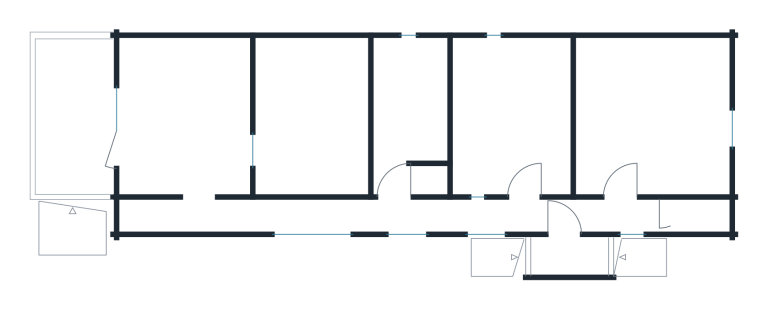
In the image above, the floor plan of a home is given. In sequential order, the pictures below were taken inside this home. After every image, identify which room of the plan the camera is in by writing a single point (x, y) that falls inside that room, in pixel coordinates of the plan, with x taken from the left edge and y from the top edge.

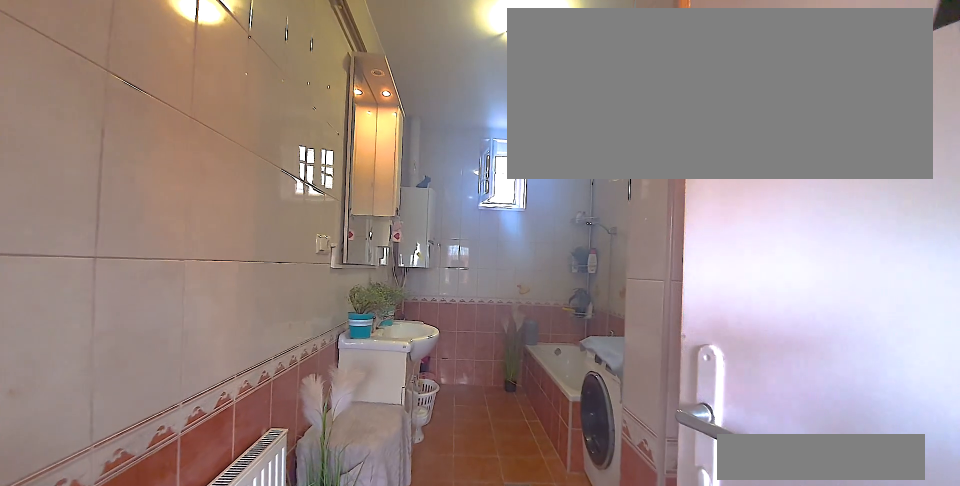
(411, 122)
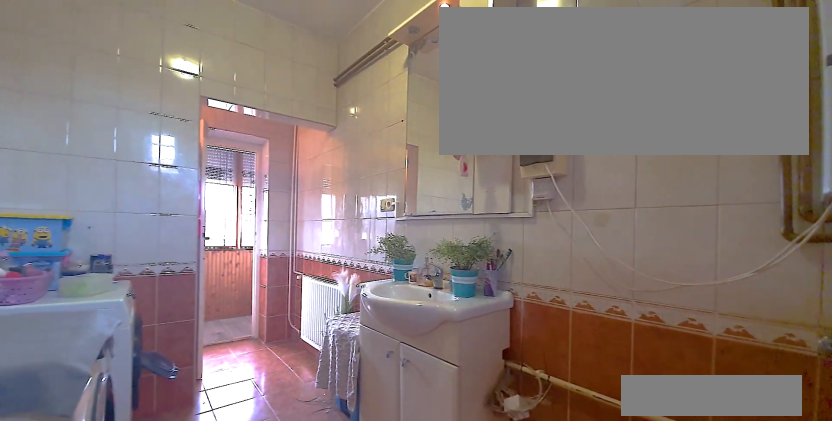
(411, 121)
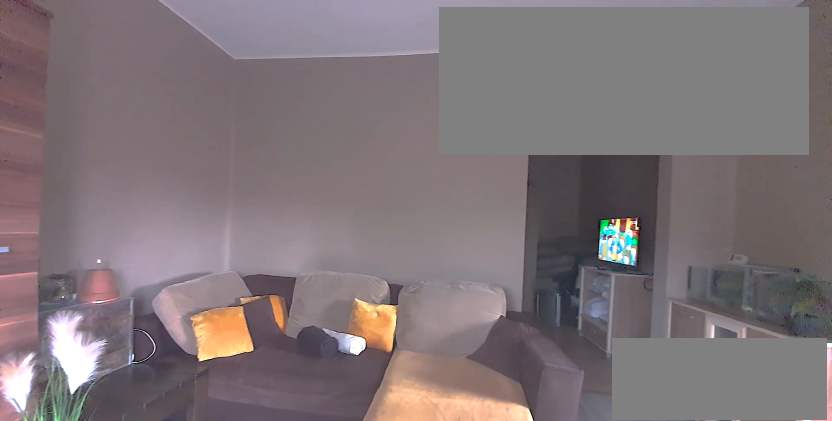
(192, 121)
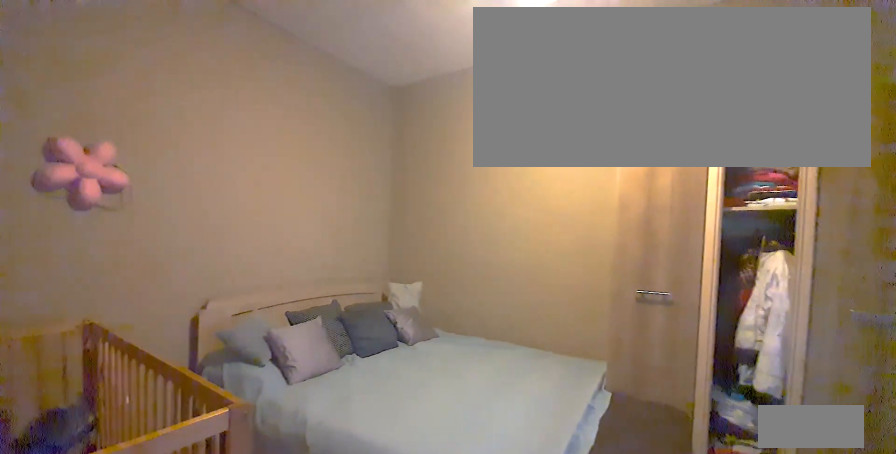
(309, 122)
